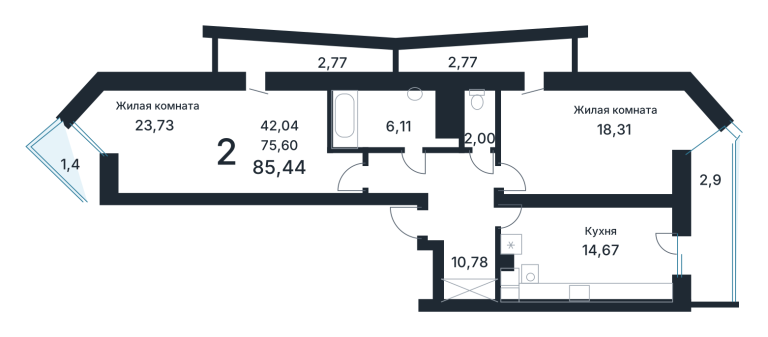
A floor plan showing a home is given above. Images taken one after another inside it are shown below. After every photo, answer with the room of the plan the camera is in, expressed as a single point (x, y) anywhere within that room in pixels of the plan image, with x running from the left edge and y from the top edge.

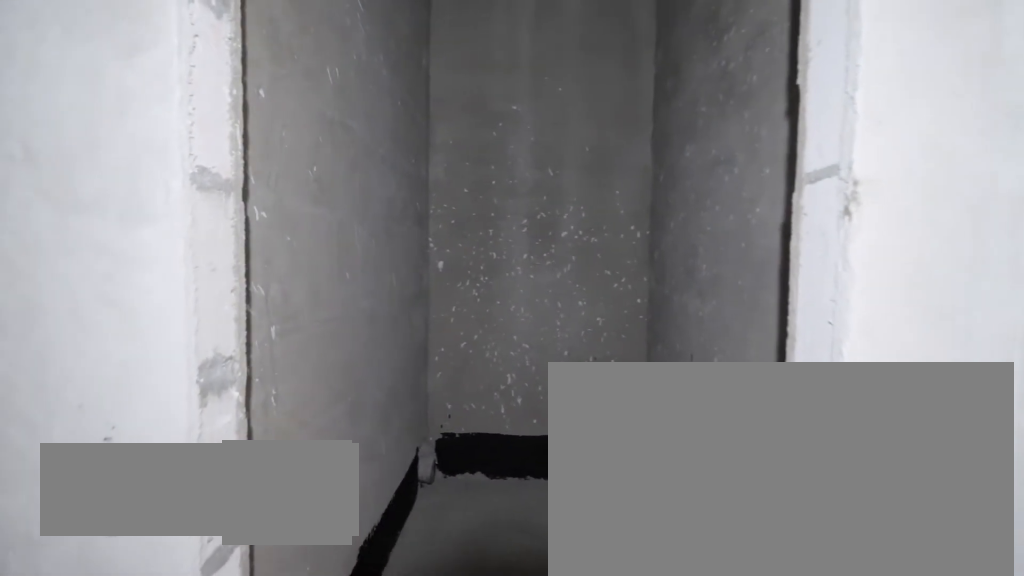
(478, 120)
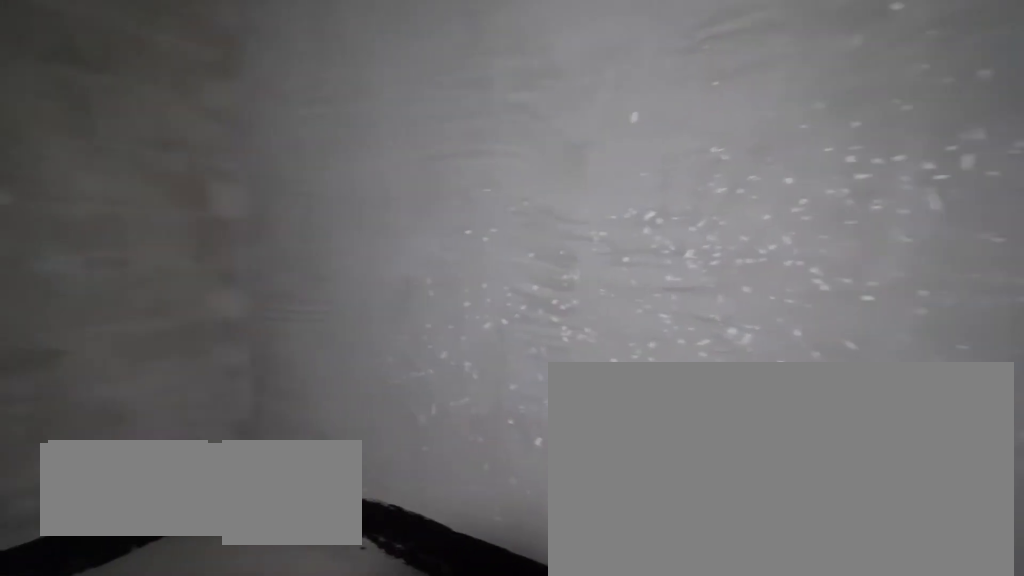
(388, 121)
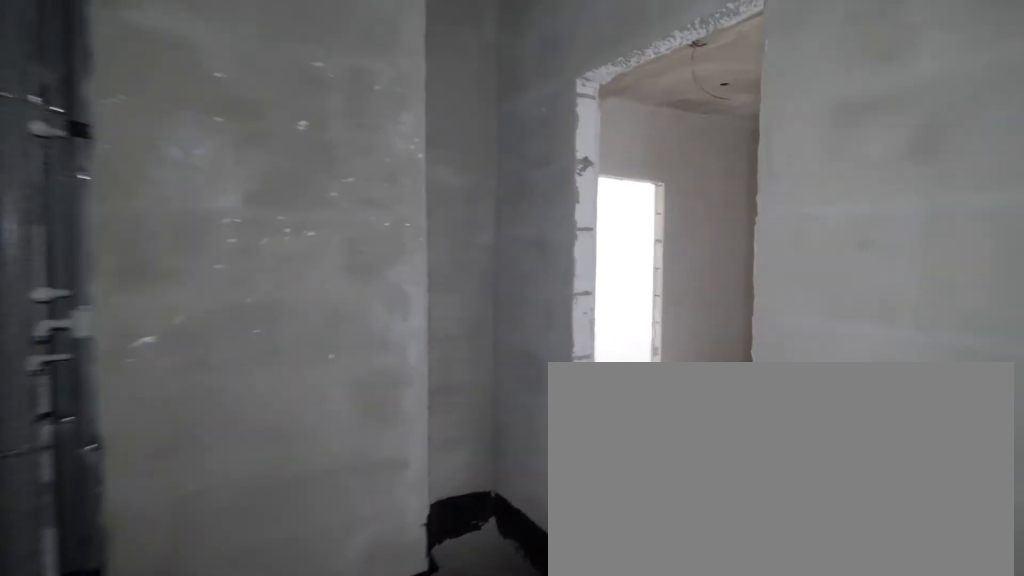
(388, 121)
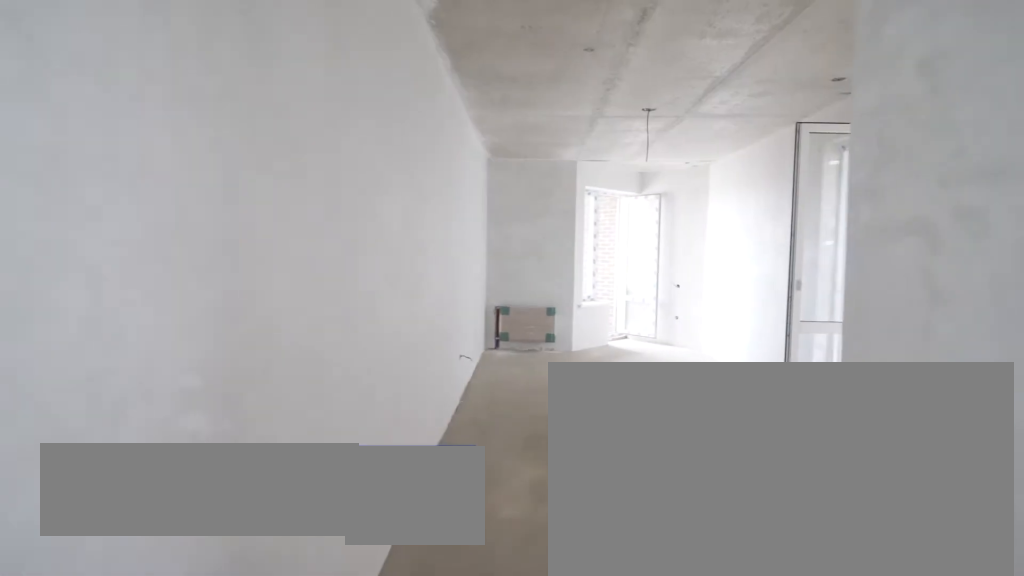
(265, 147)
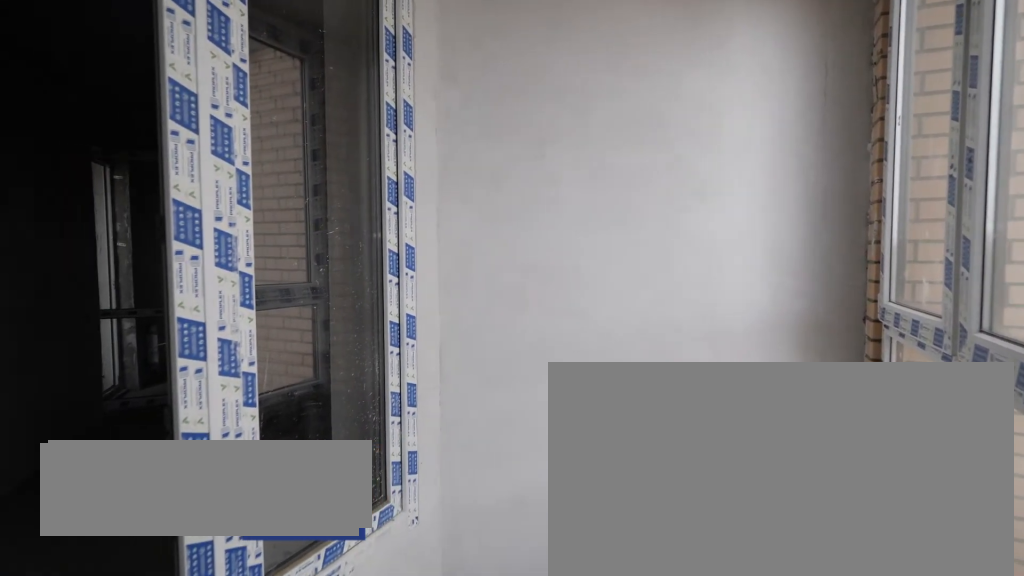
(71, 162)
